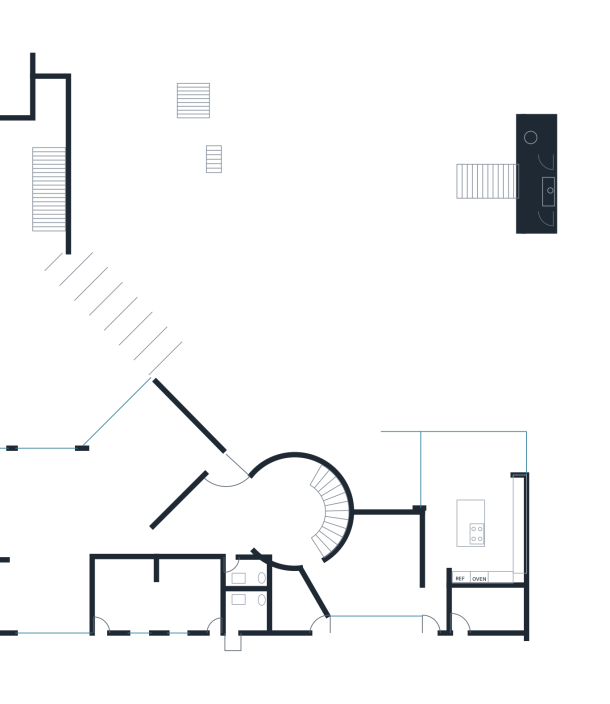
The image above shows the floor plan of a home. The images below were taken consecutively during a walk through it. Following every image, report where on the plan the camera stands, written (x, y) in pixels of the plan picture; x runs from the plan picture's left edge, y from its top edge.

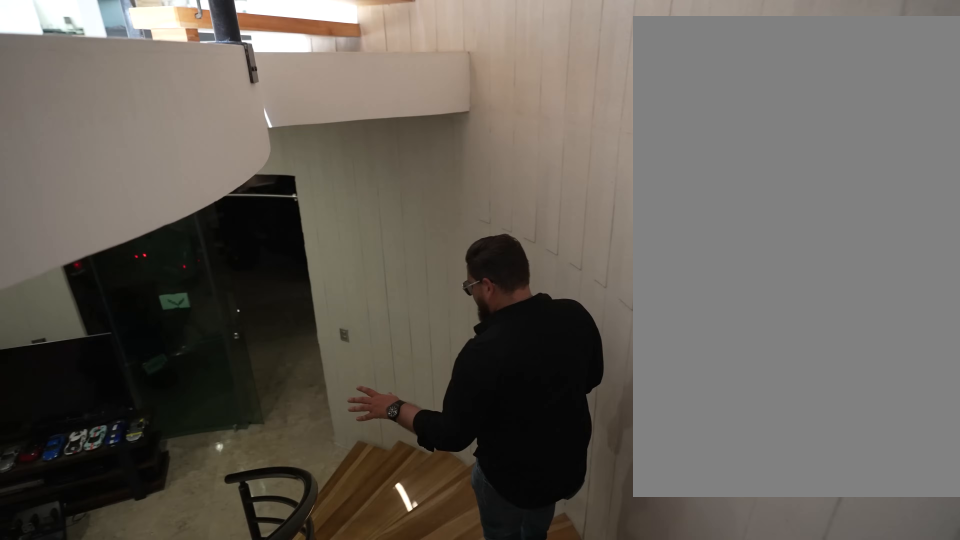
(329, 539)
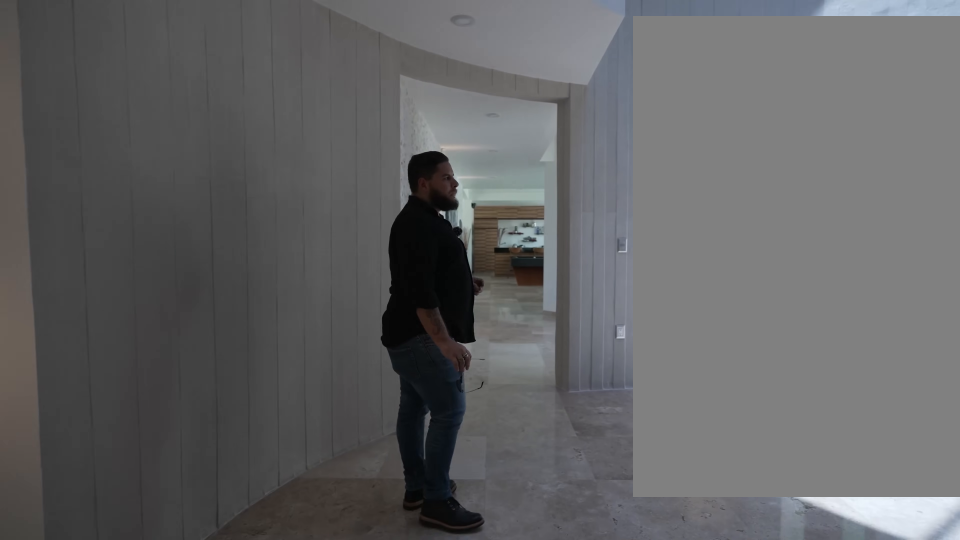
(298, 546)
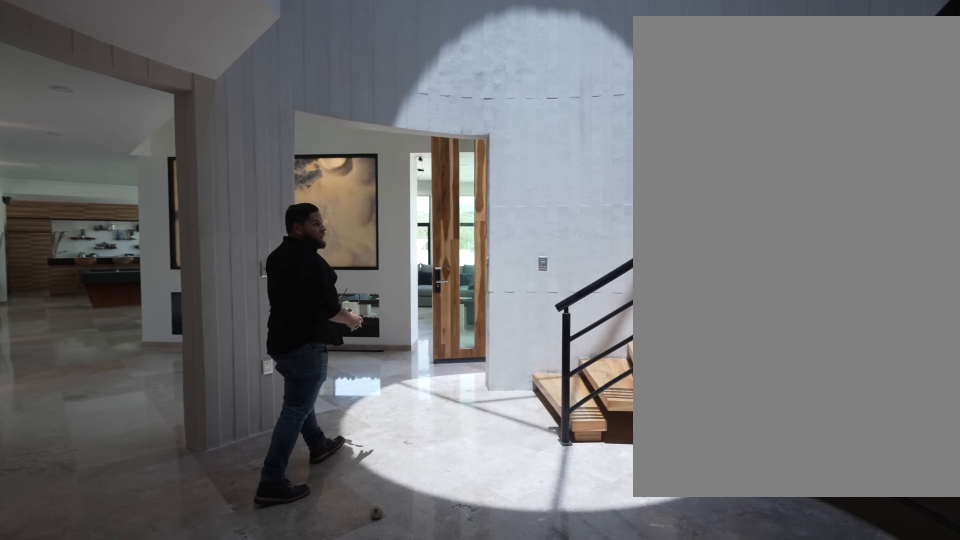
(294, 546)
